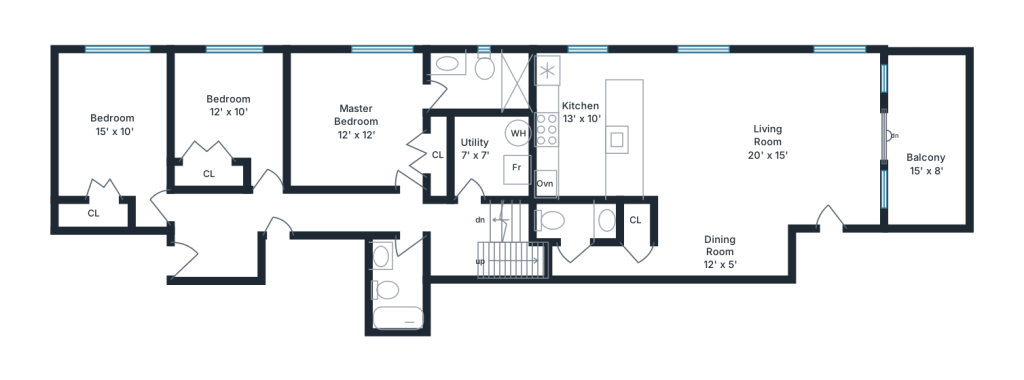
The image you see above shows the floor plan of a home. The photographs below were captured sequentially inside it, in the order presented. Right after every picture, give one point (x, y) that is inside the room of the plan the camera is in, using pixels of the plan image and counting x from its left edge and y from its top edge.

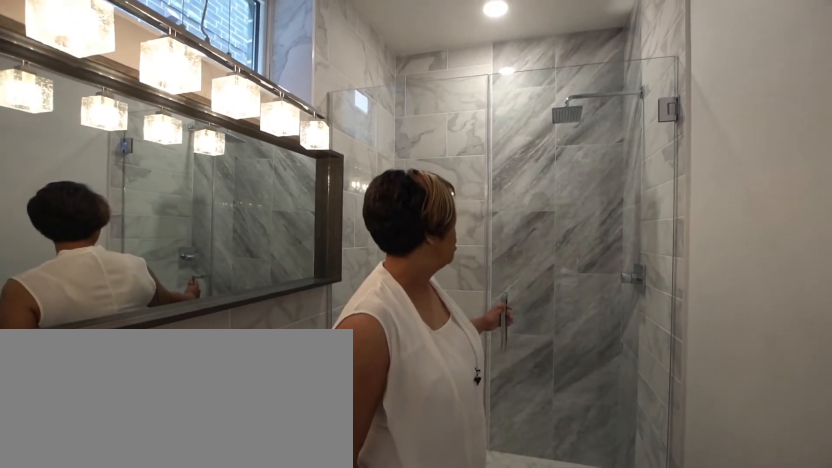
(471, 90)
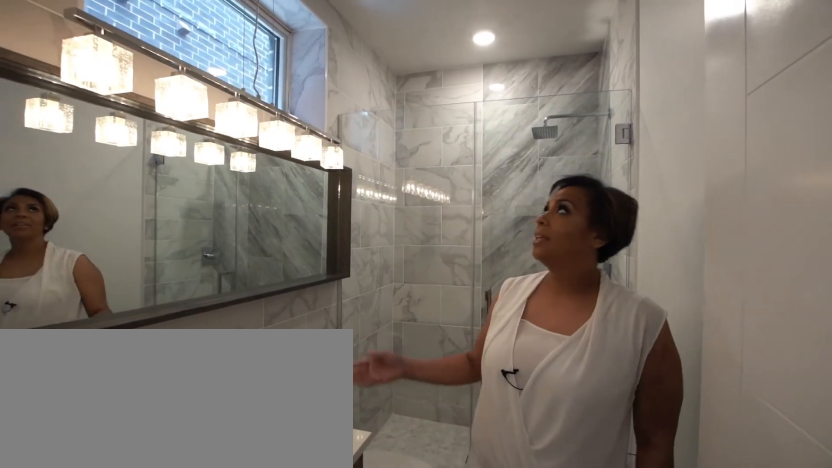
(471, 90)
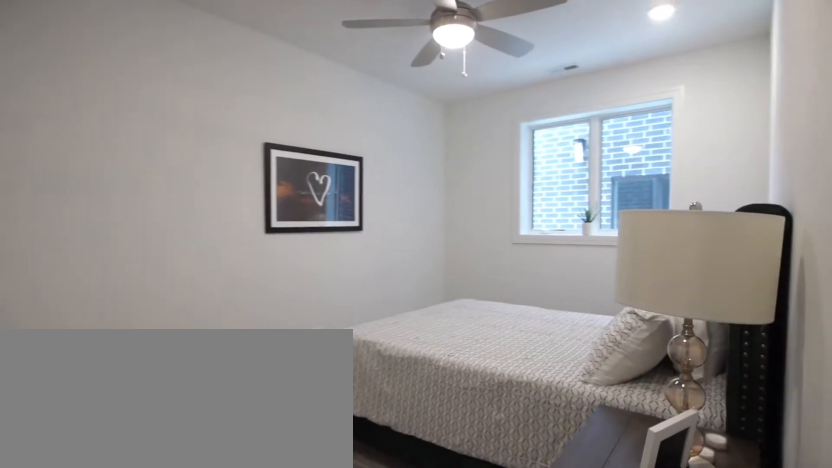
(116, 127)
